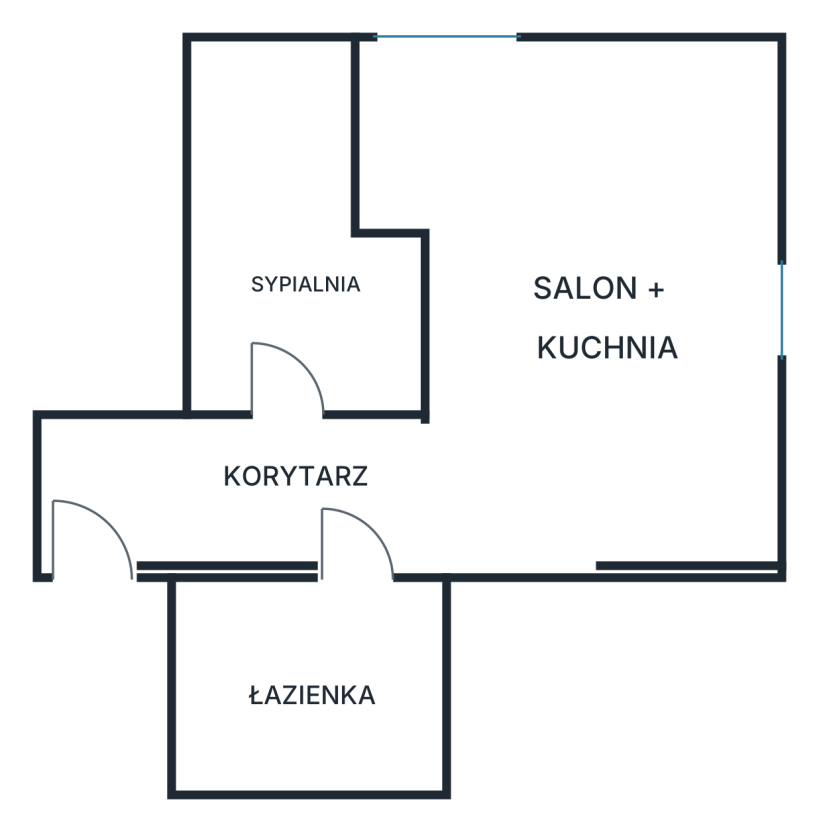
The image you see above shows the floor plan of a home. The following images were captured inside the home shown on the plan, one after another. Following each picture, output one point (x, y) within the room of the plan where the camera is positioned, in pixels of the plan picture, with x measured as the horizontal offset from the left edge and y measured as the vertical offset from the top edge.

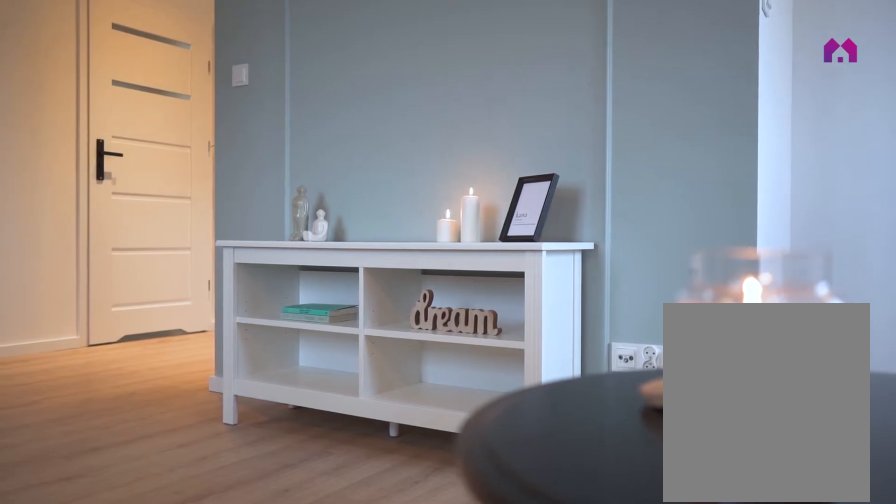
(571, 306)
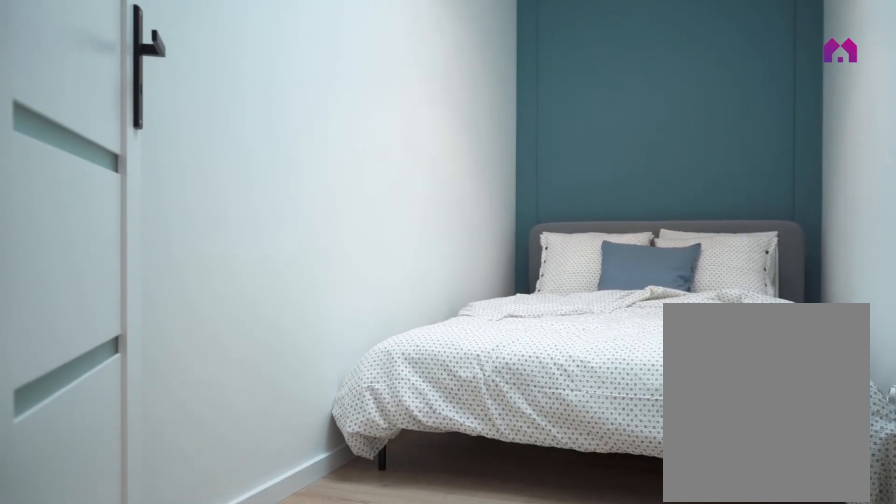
(291, 226)
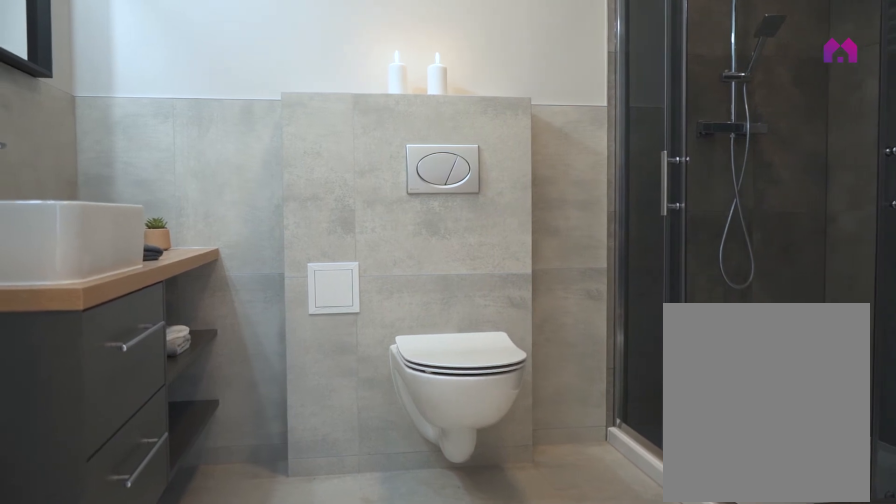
(309, 687)
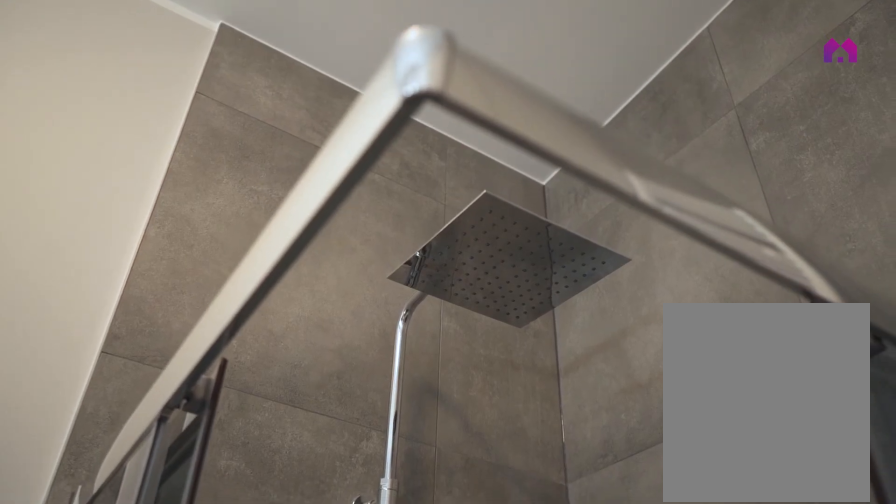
(309, 687)
